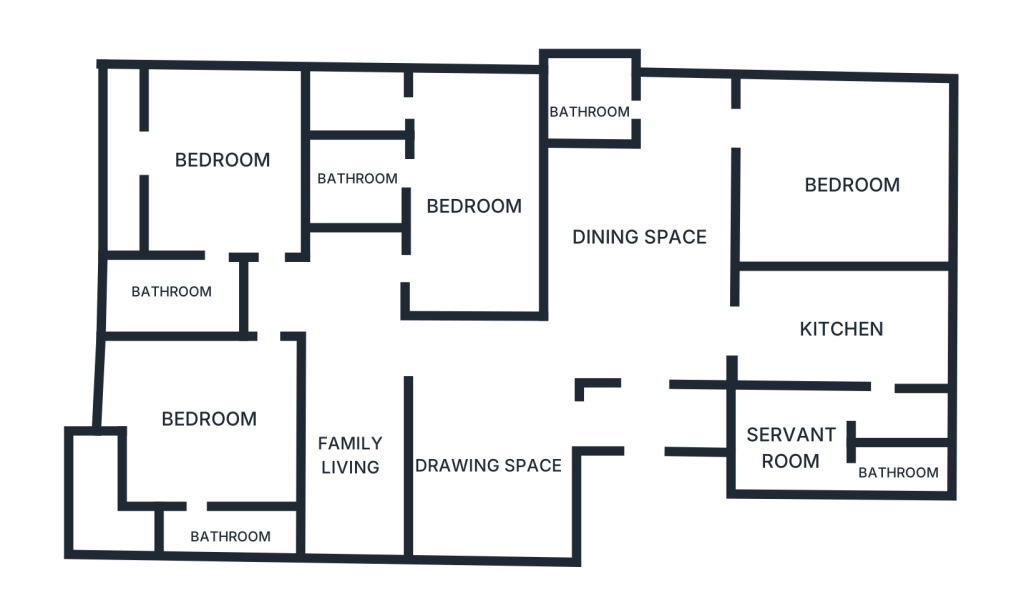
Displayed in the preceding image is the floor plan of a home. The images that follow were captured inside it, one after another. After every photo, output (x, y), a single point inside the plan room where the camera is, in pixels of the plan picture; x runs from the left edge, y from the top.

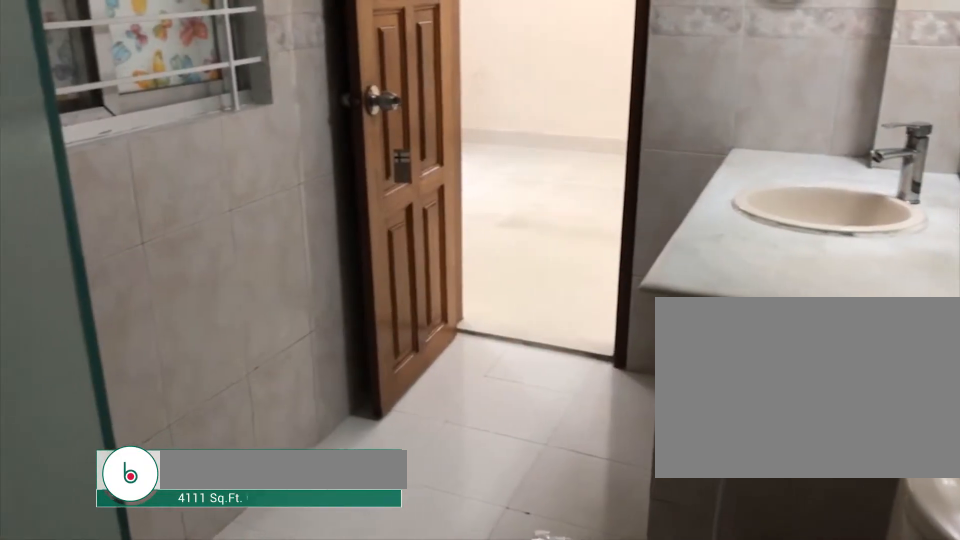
(355, 183)
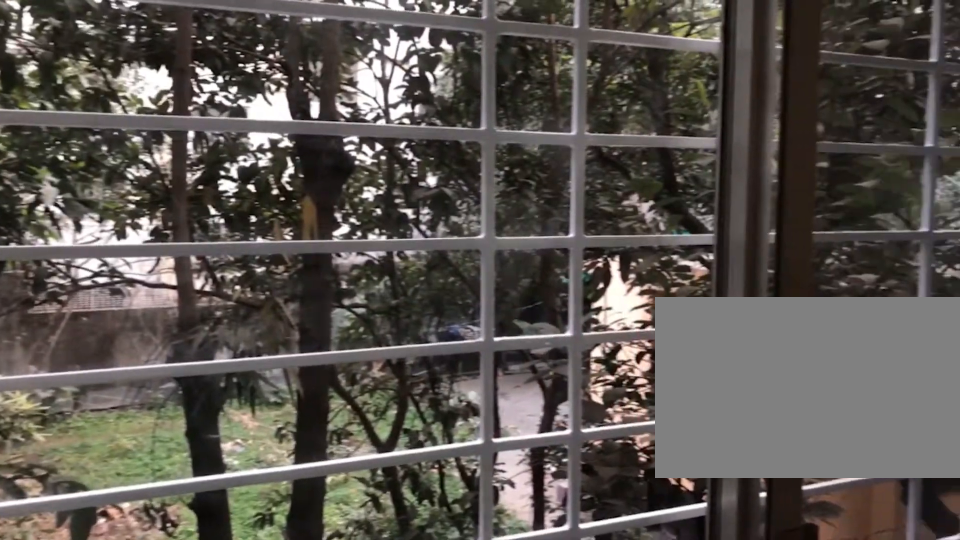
(366, 101)
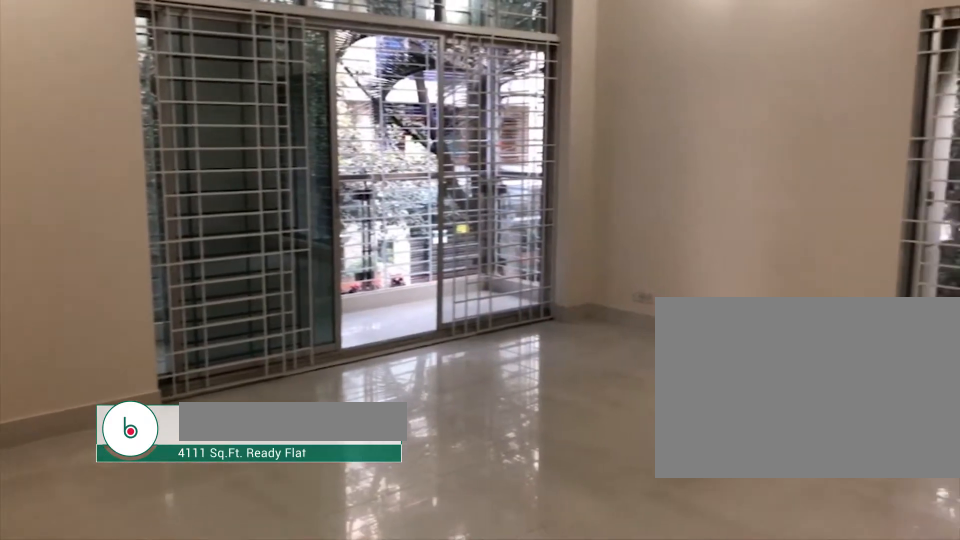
(256, 190)
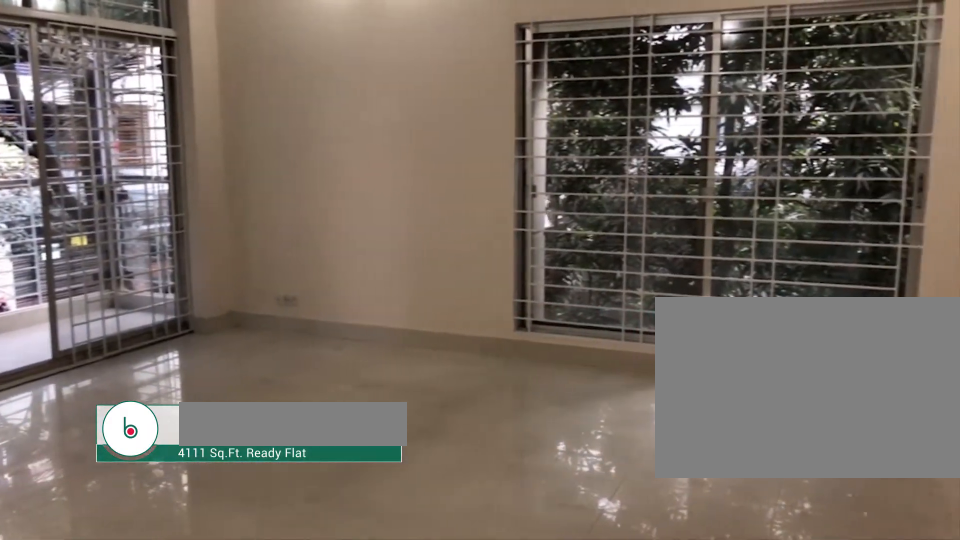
(256, 190)
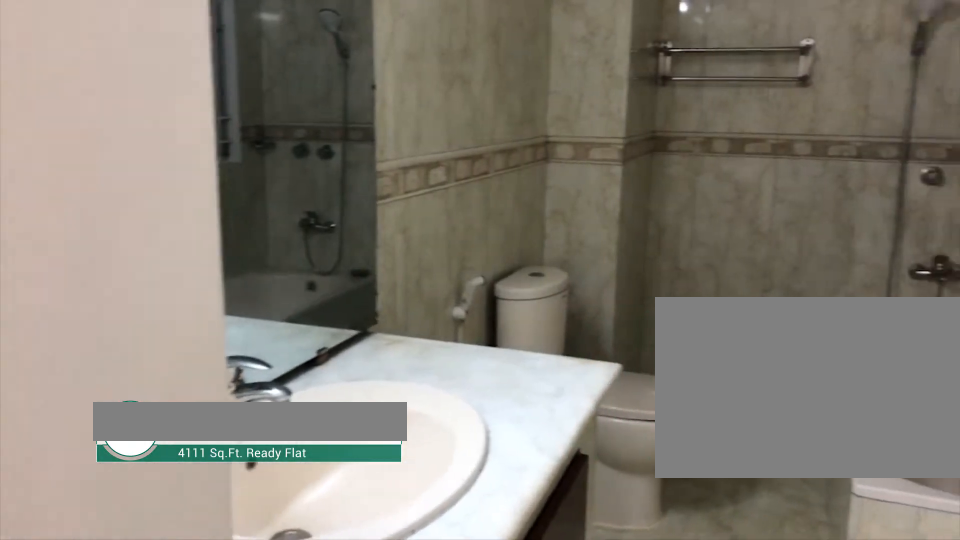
(164, 292)
